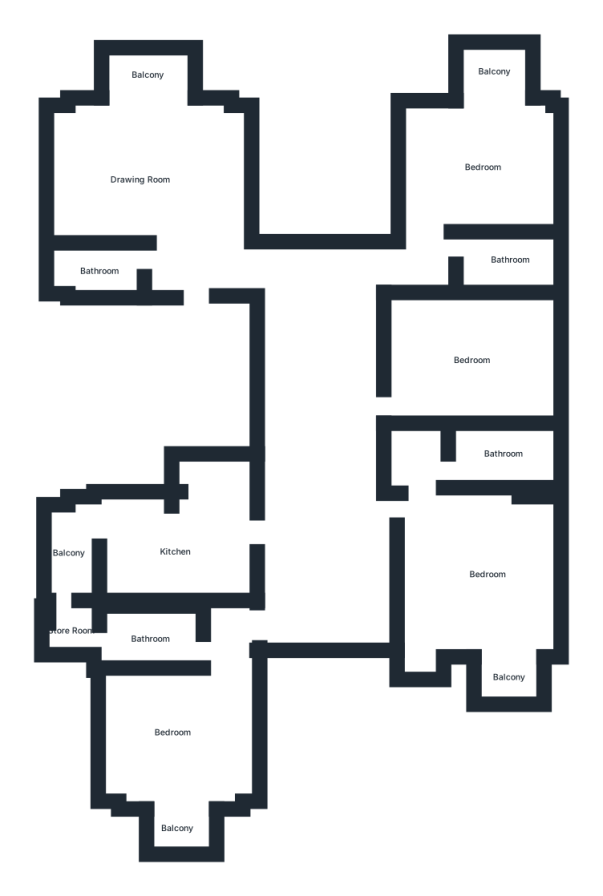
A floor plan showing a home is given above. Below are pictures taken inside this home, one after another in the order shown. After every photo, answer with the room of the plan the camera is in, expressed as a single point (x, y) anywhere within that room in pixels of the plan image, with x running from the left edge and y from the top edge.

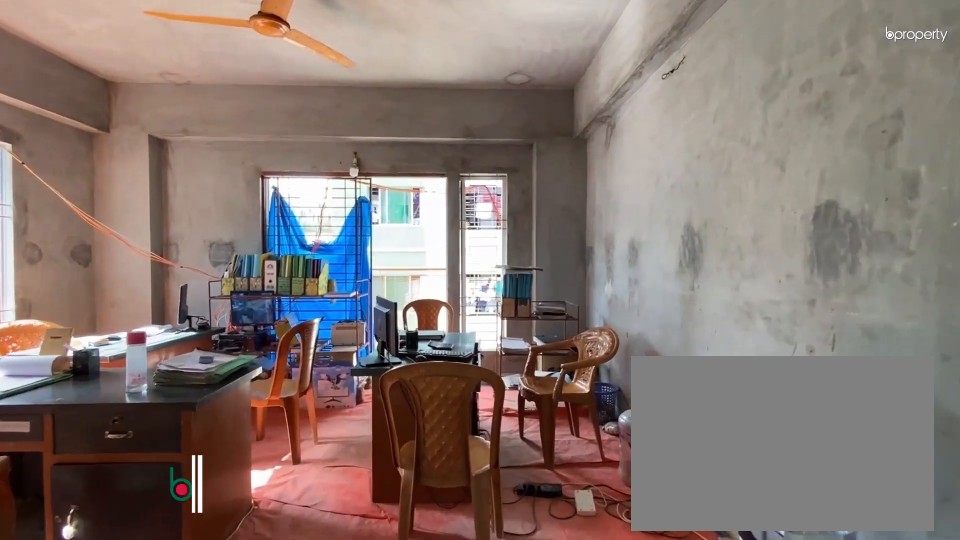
(195, 242)
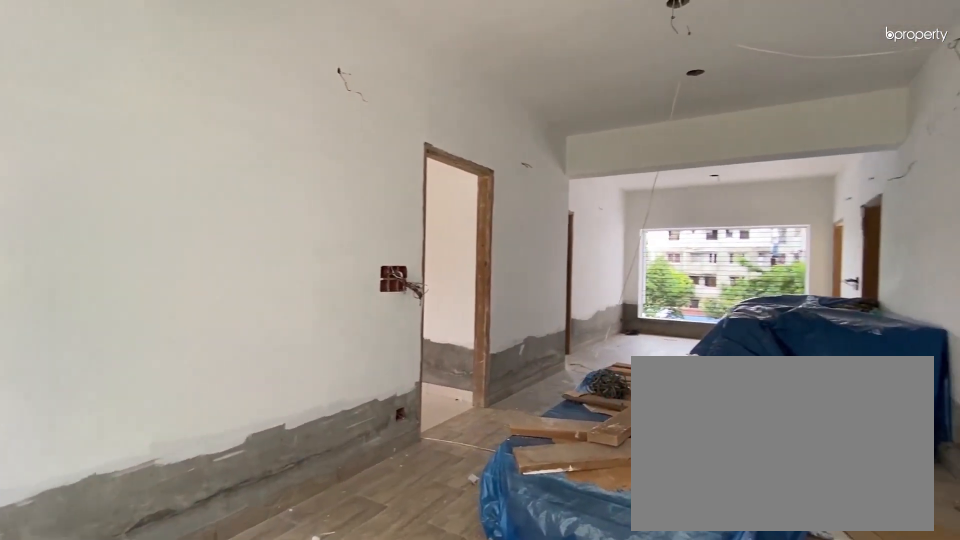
(323, 326)
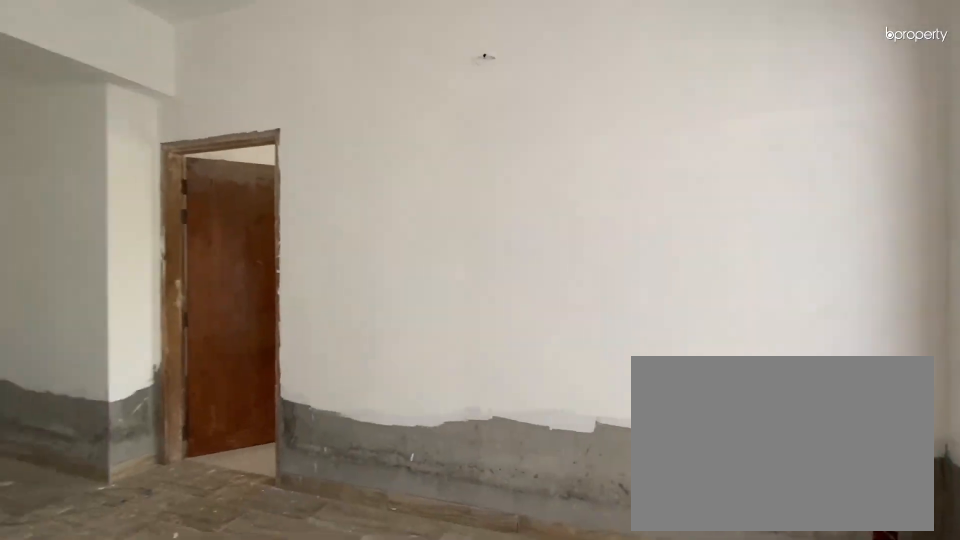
(324, 458)
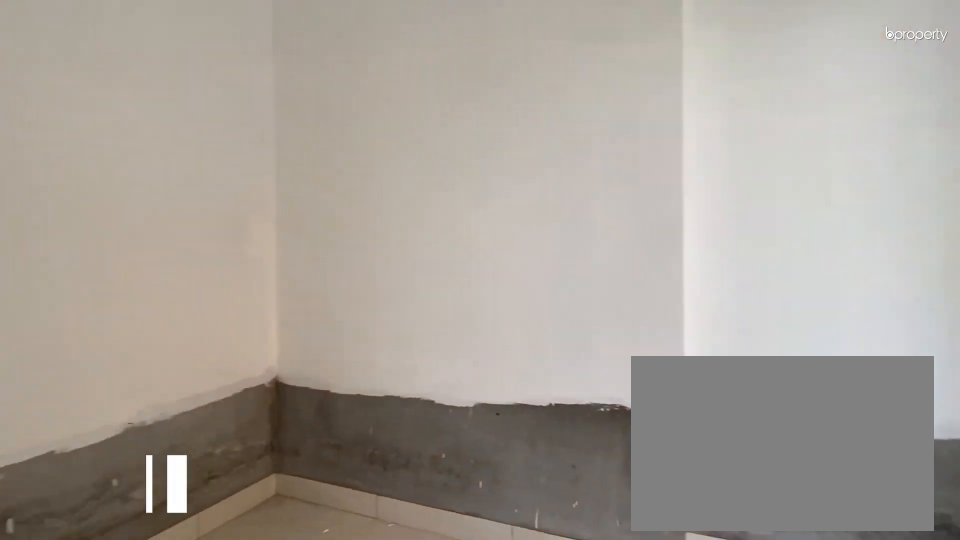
(474, 360)
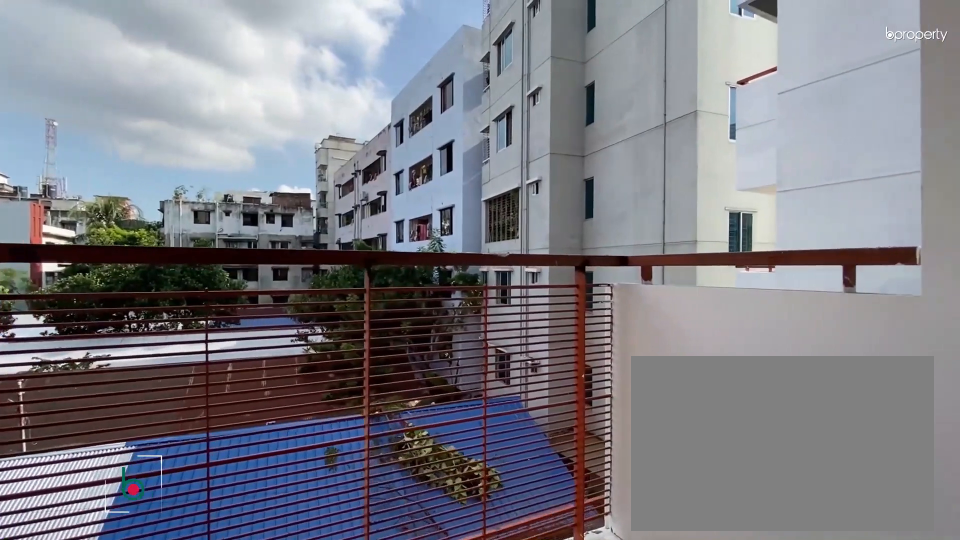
(507, 676)
